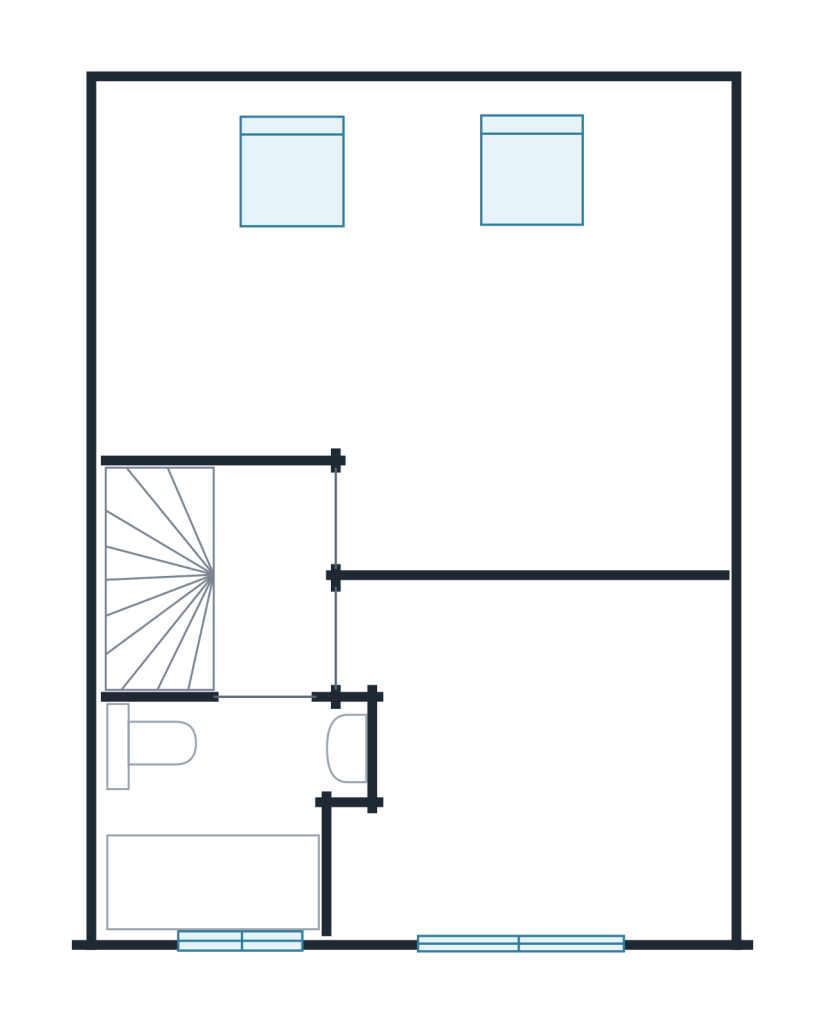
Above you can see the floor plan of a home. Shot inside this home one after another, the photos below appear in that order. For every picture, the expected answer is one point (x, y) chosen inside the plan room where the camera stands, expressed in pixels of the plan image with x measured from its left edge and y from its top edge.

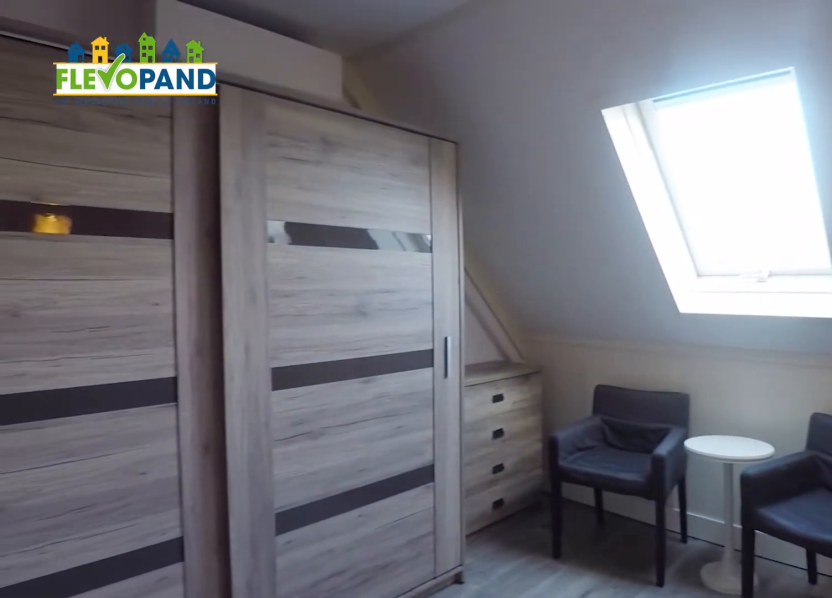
(396, 276)
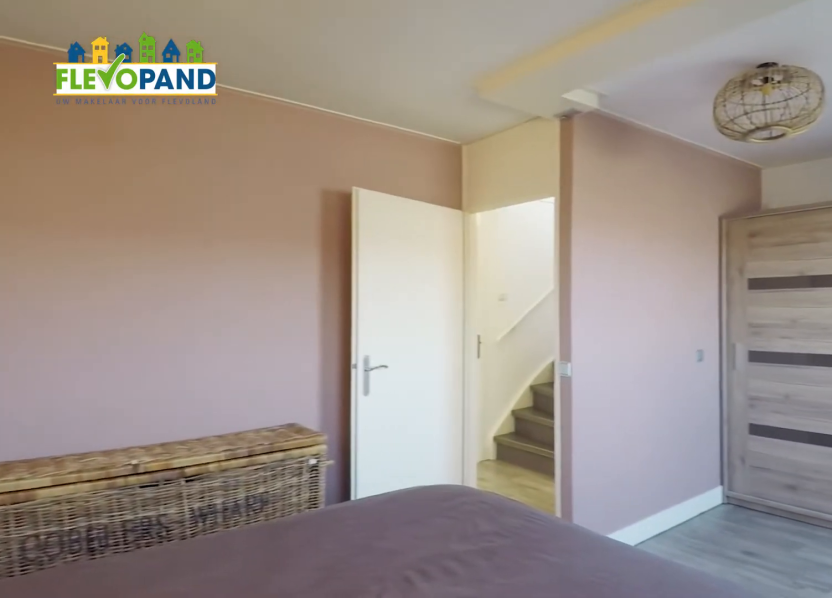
(396, 276)
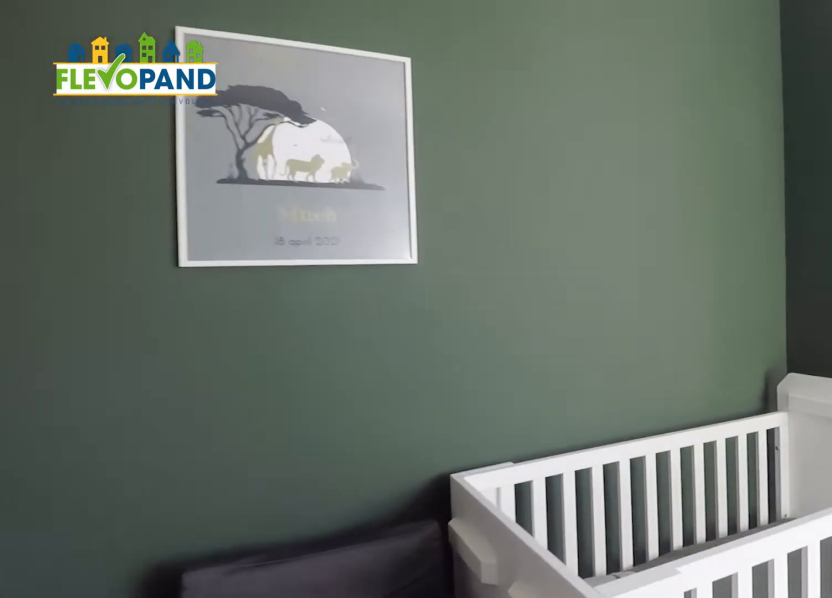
(535, 758)
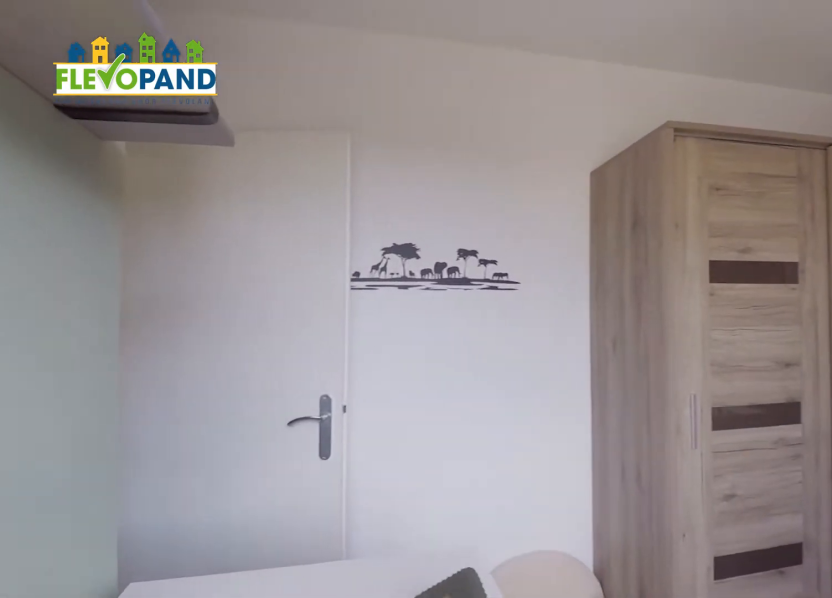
(535, 758)
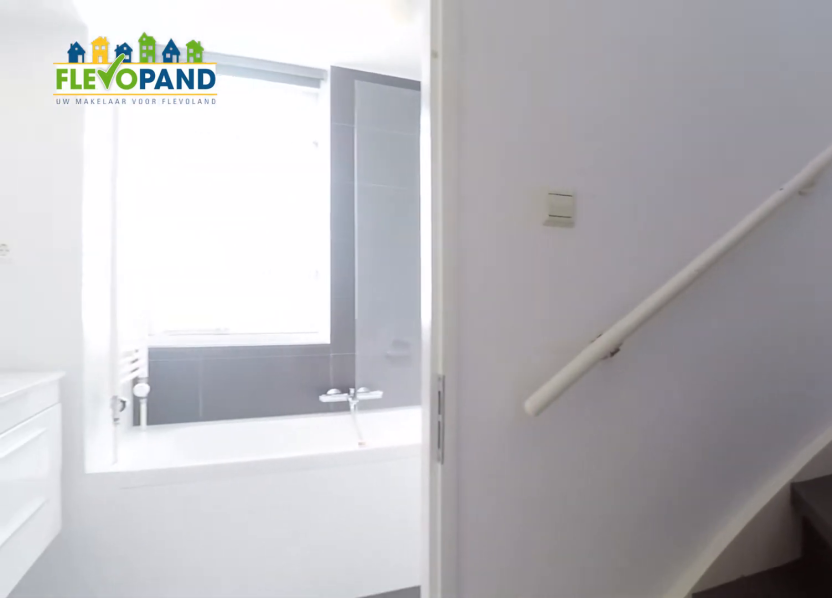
(270, 578)
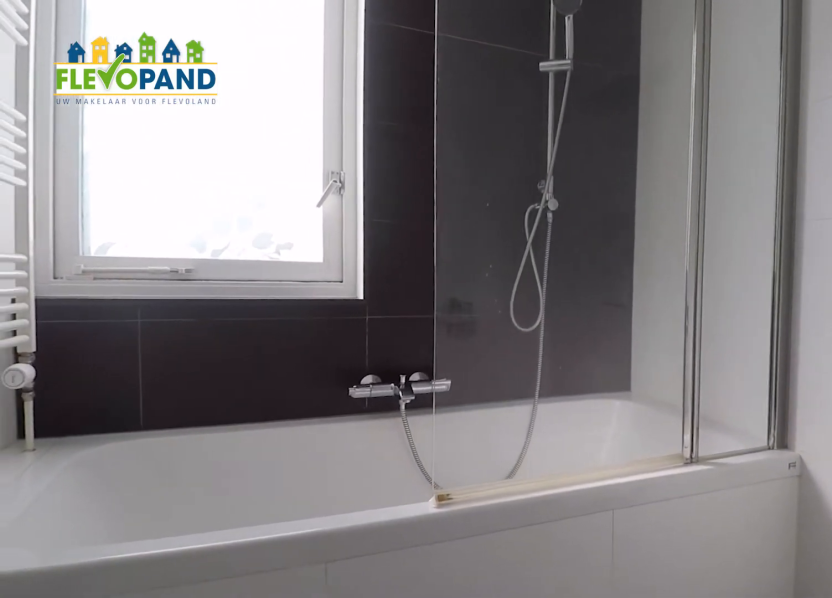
(213, 880)
